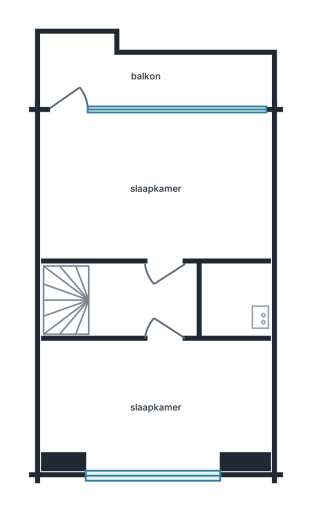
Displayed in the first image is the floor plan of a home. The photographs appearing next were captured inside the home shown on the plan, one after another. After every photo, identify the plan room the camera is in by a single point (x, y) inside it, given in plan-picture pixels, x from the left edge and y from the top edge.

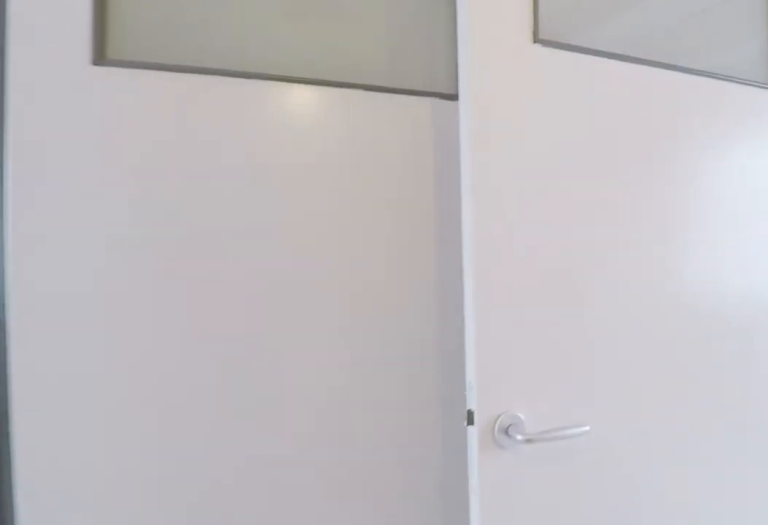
(142, 300)
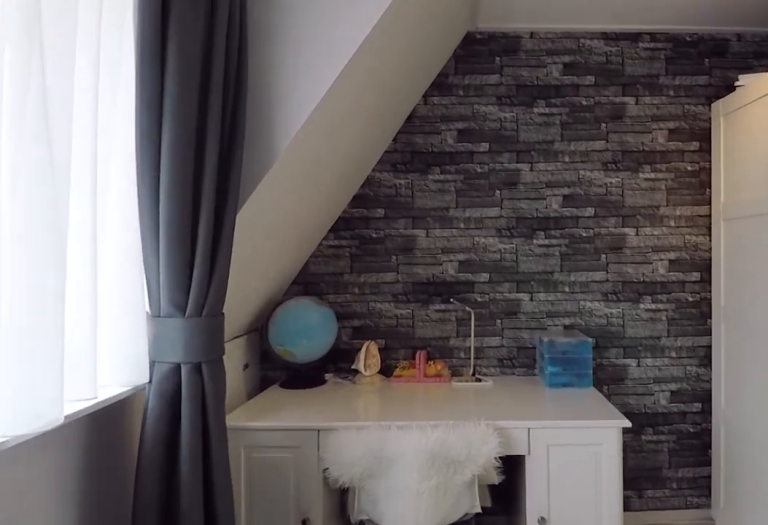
(155, 403)
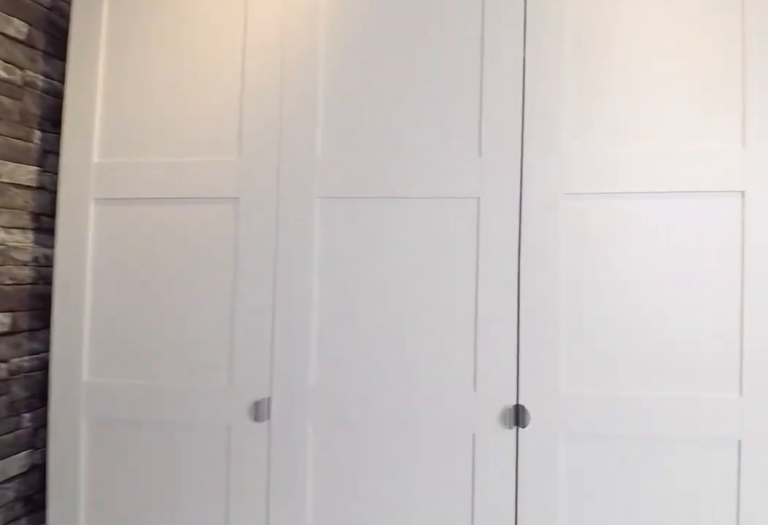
(155, 403)
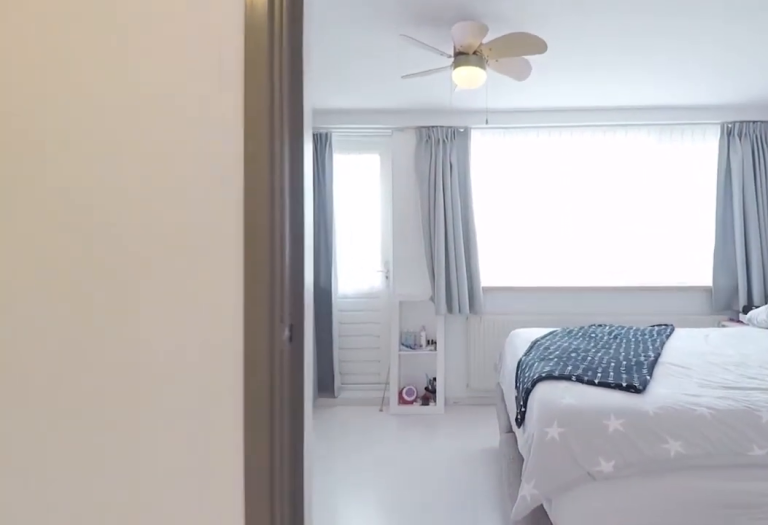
(141, 302)
